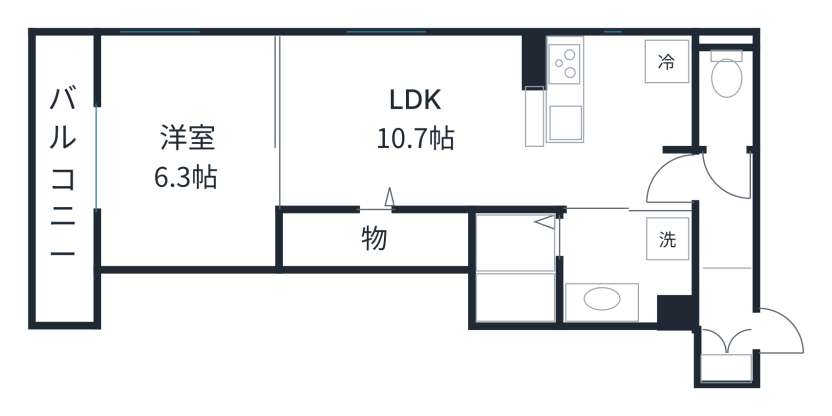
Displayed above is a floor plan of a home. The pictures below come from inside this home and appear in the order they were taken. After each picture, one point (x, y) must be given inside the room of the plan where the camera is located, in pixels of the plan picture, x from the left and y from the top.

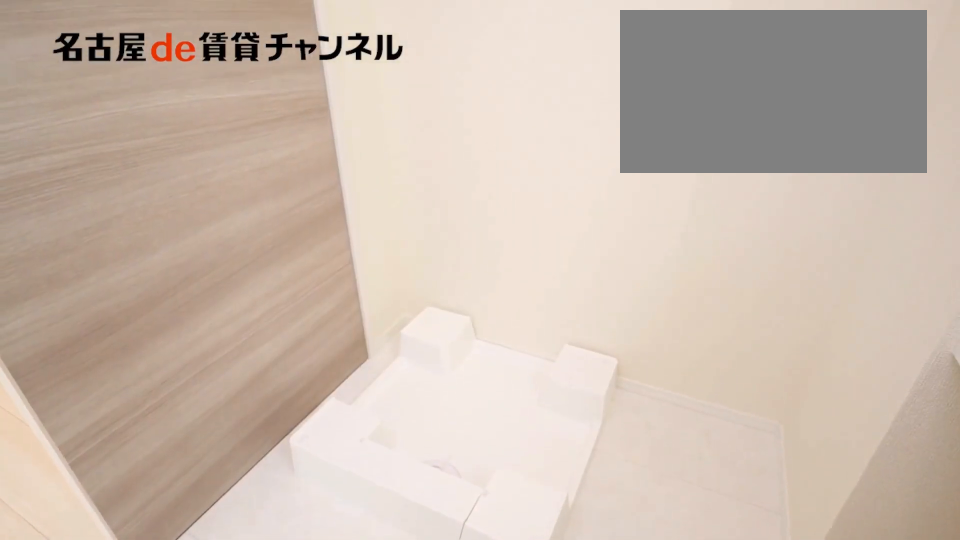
(628, 271)
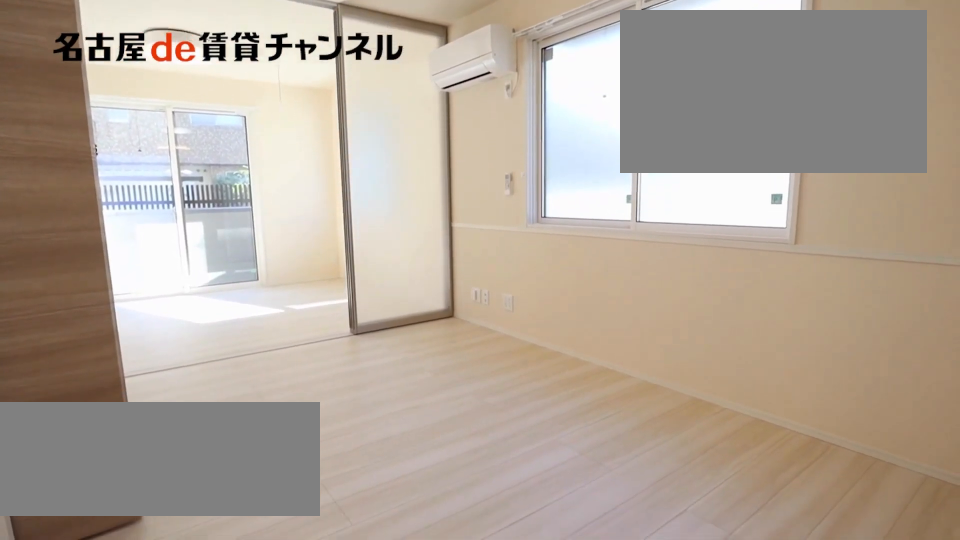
(401, 124)
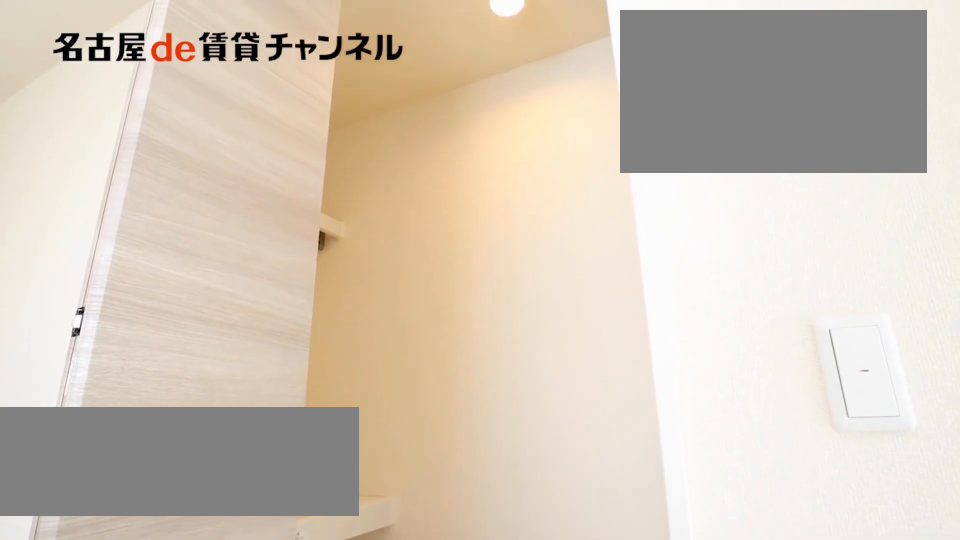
(375, 242)
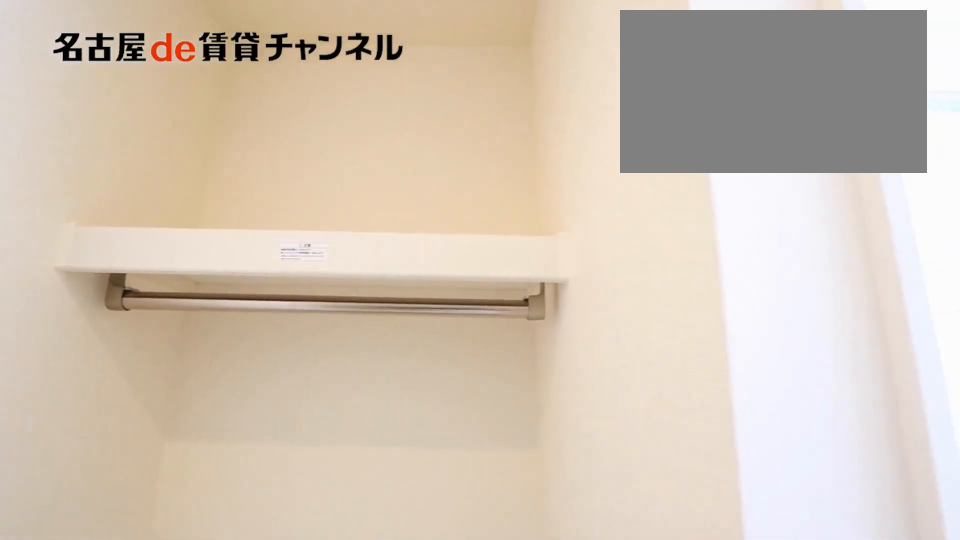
(375, 241)
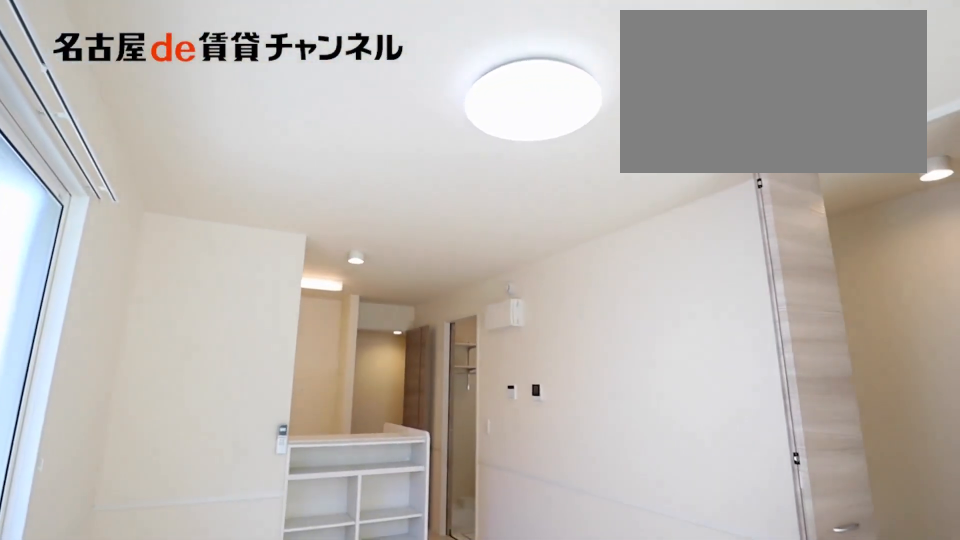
(403, 121)
